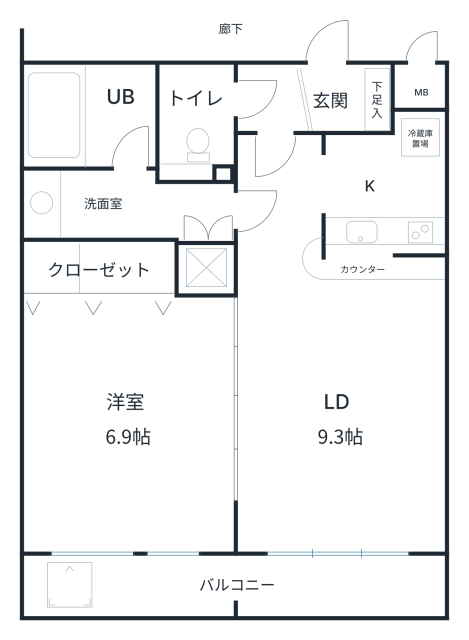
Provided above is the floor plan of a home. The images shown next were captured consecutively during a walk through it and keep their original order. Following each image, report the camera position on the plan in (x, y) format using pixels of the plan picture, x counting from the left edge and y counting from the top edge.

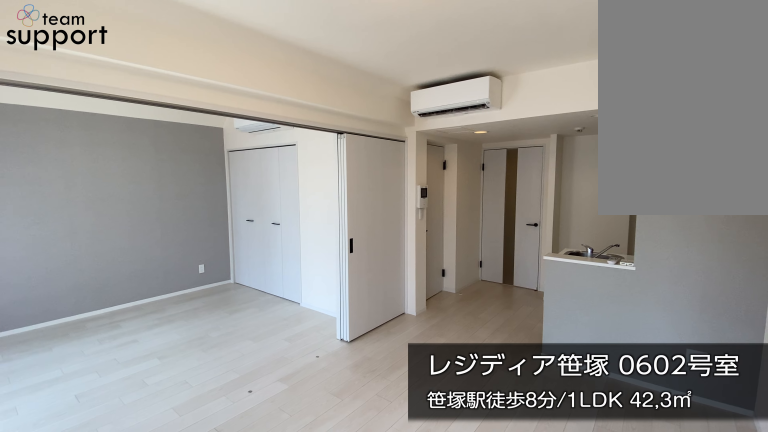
(414, 517)
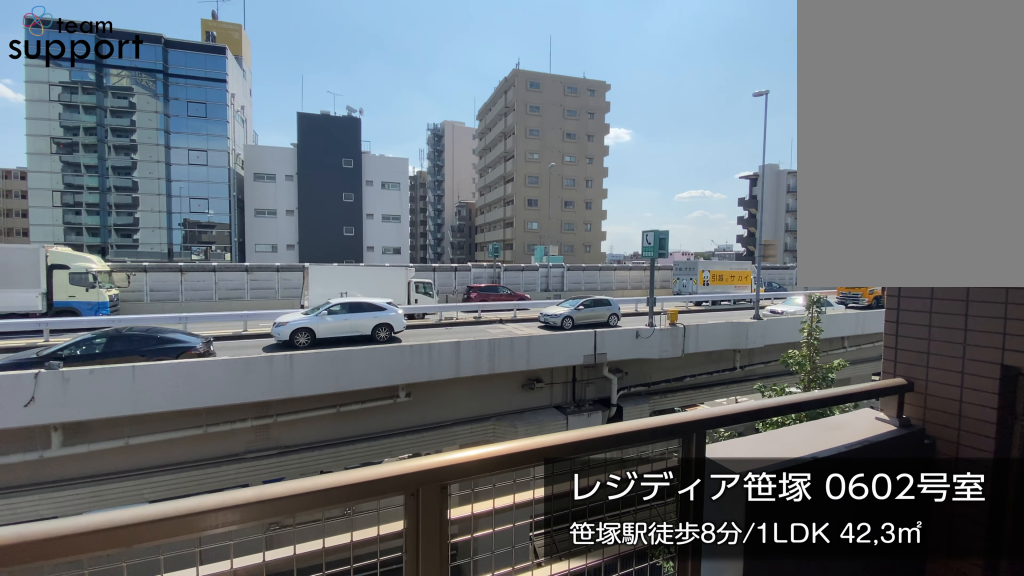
(171, 569)
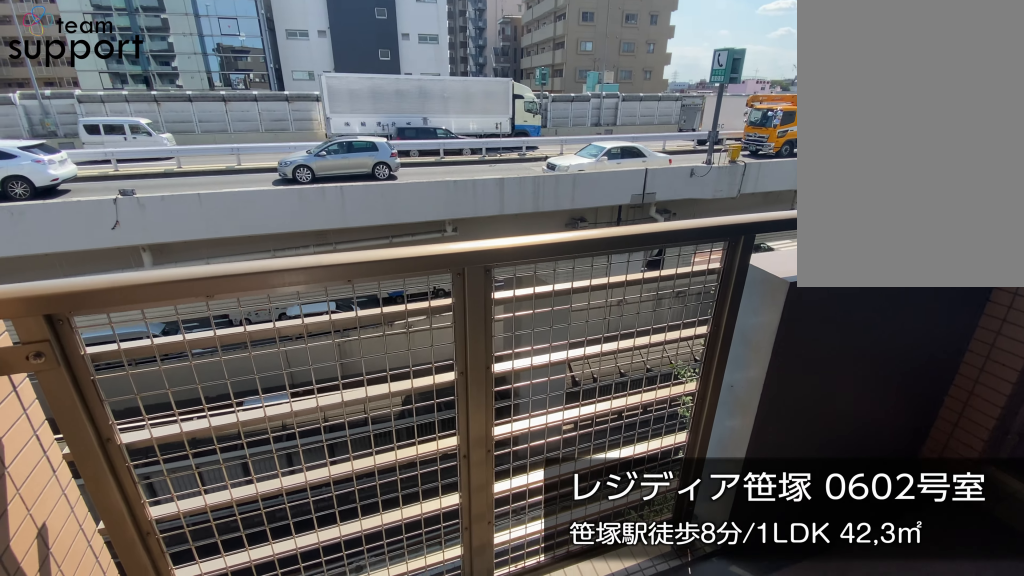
(171, 569)
